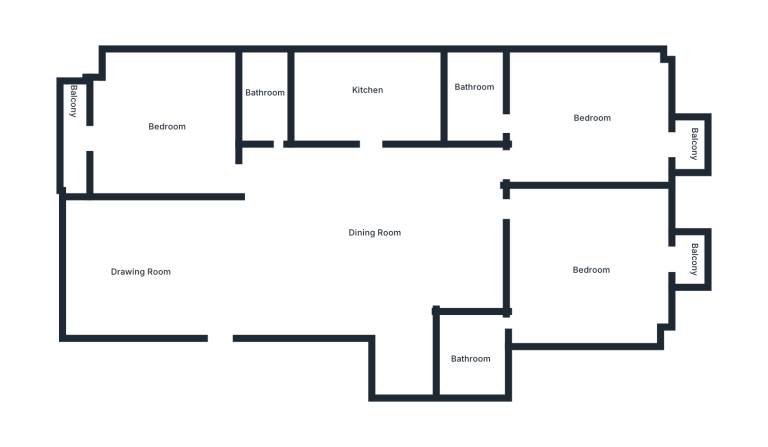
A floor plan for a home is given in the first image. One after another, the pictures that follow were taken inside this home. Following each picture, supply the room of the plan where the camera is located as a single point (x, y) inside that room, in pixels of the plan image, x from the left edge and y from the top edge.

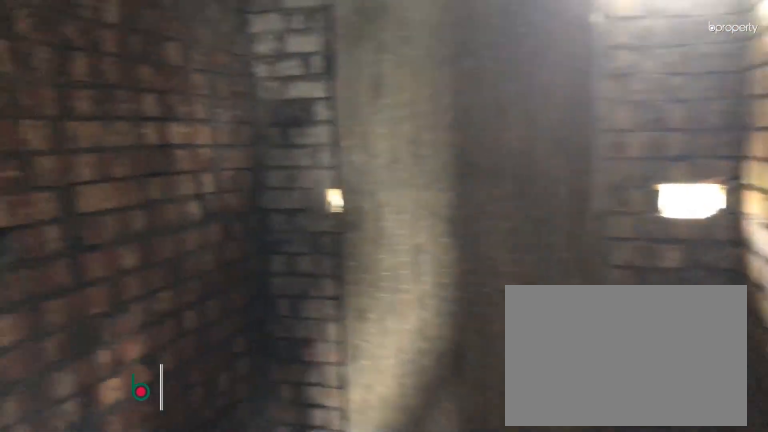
(261, 90)
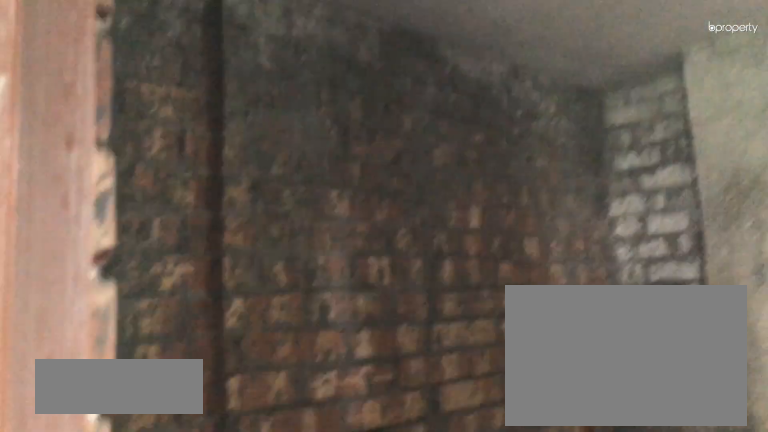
(261, 90)
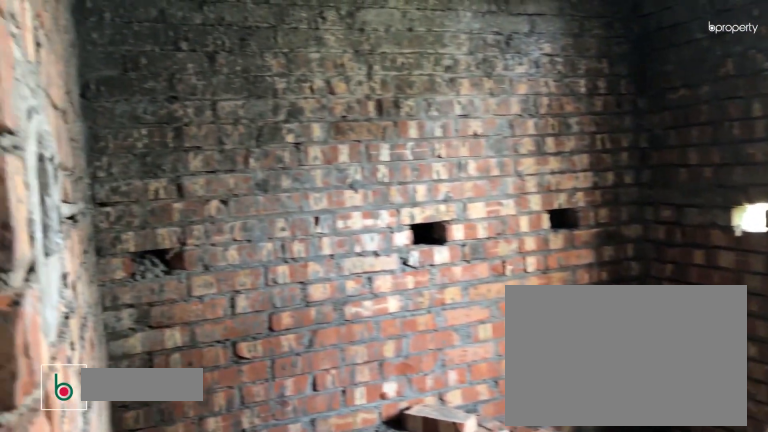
(369, 94)
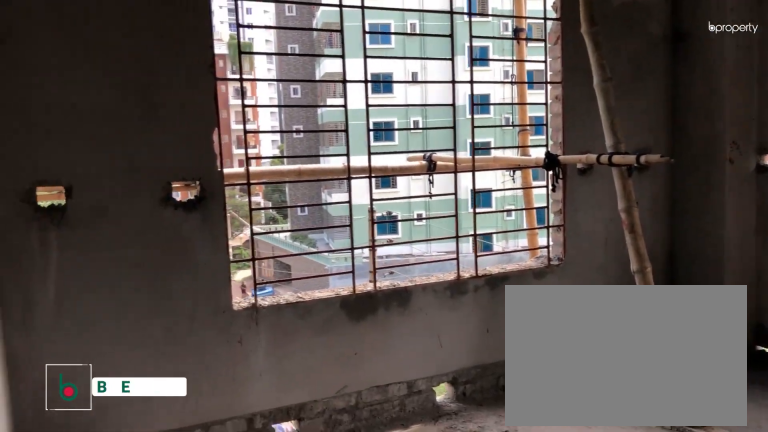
(592, 120)
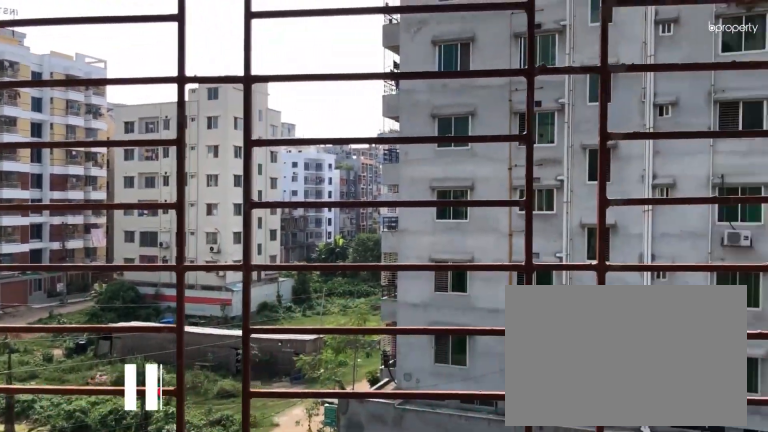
(685, 147)
